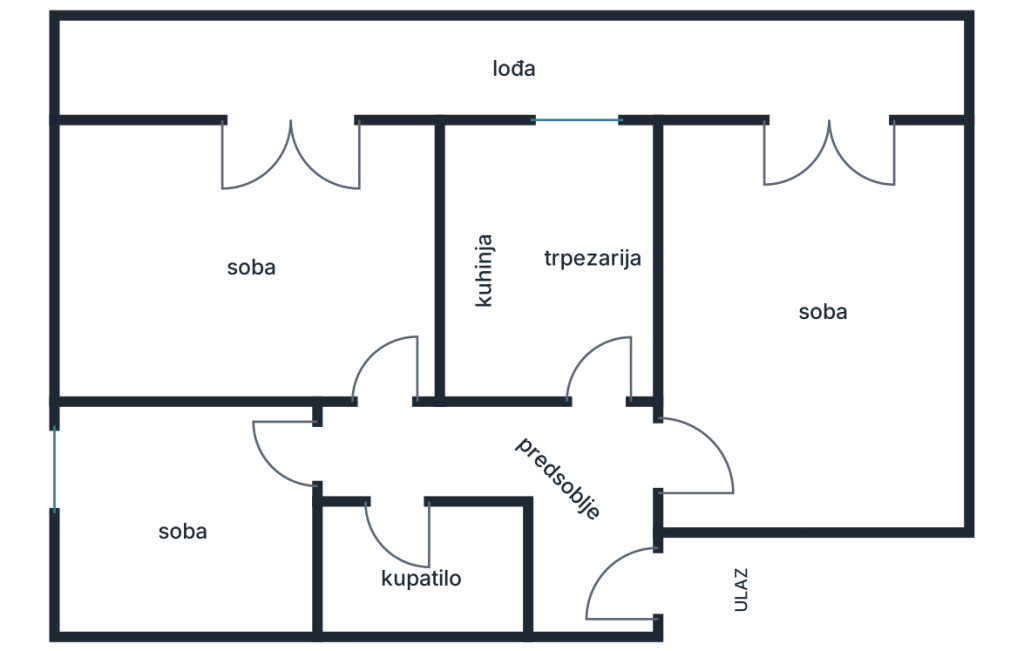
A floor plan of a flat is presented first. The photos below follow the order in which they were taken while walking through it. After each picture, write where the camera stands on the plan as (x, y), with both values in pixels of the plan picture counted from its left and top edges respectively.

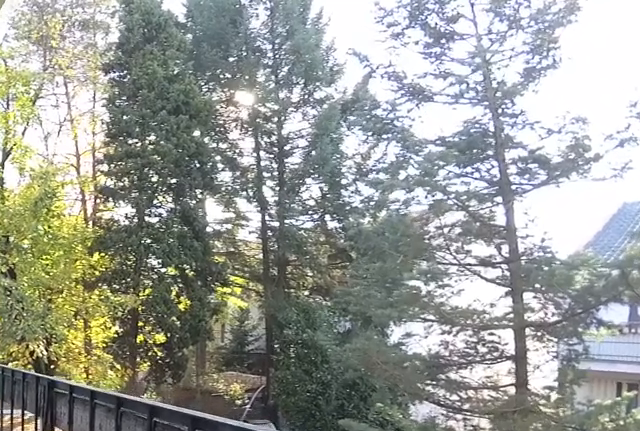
(856, 73)
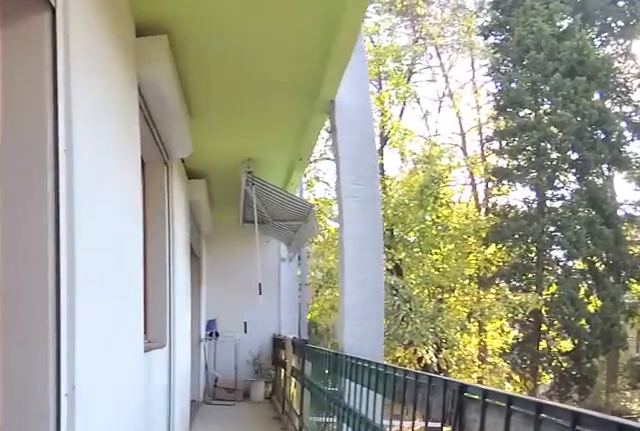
(856, 73)
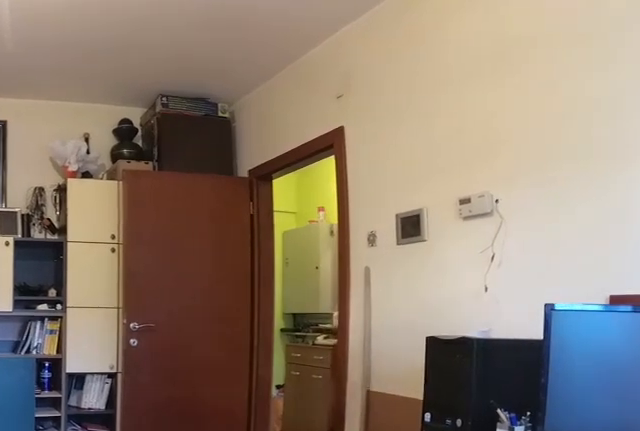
(822, 108)
